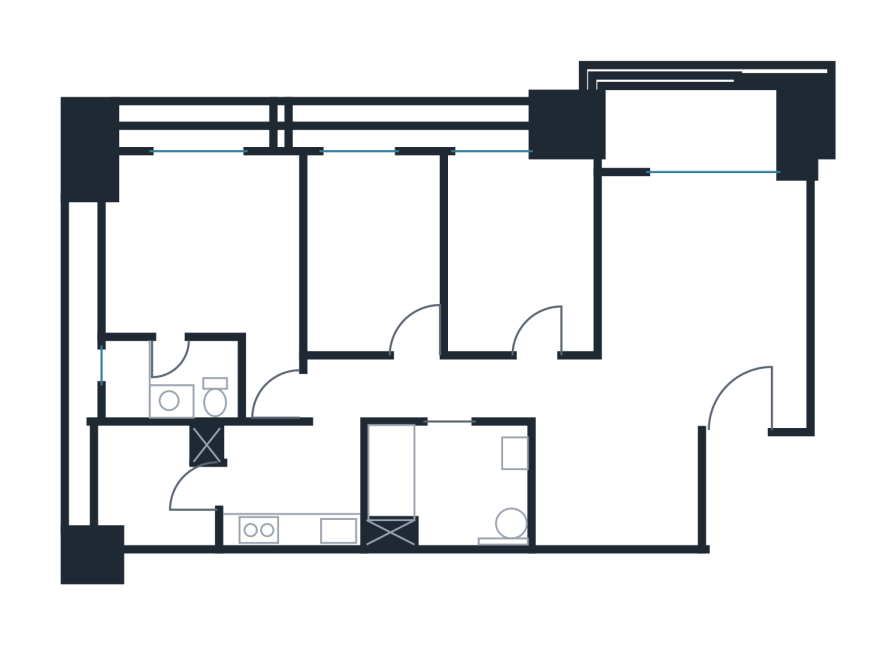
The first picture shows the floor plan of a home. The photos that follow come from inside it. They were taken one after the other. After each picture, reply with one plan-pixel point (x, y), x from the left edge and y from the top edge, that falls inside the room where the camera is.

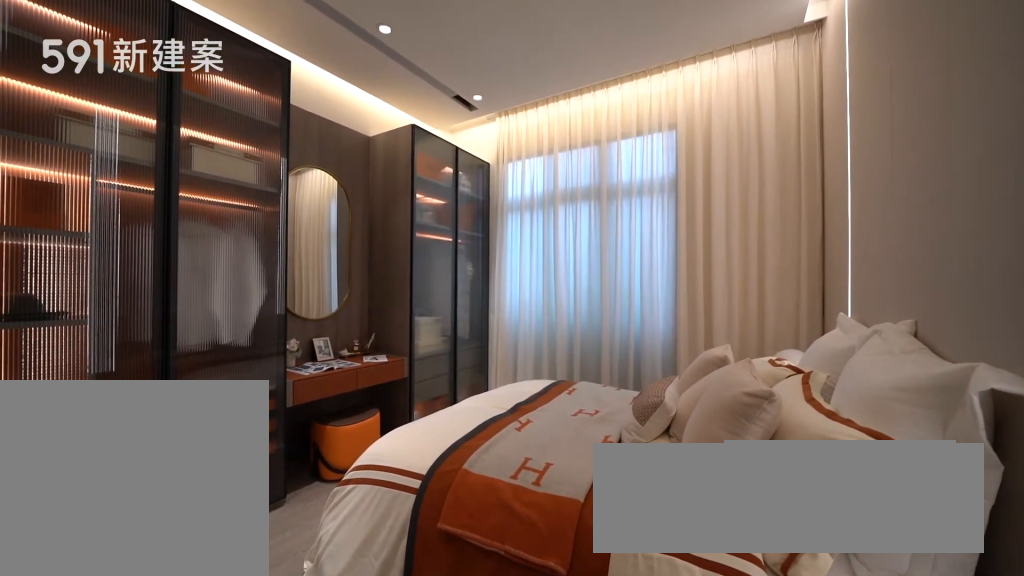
(212, 258)
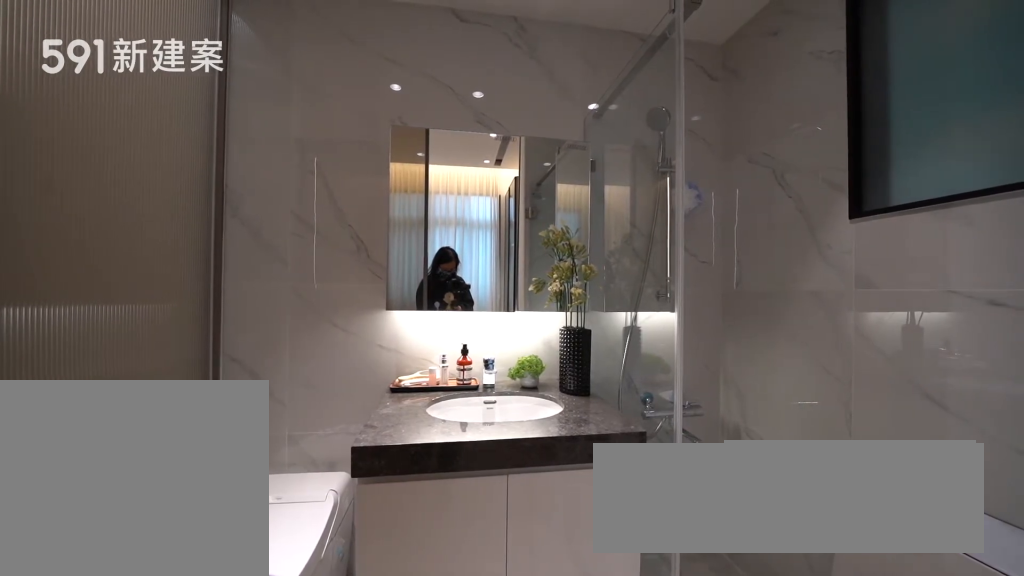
(172, 381)
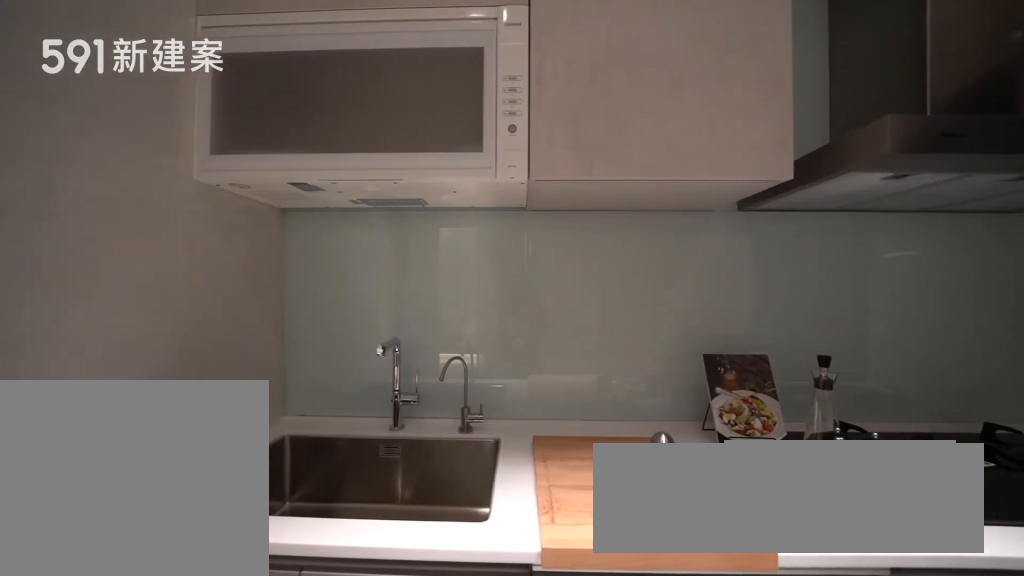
(287, 489)
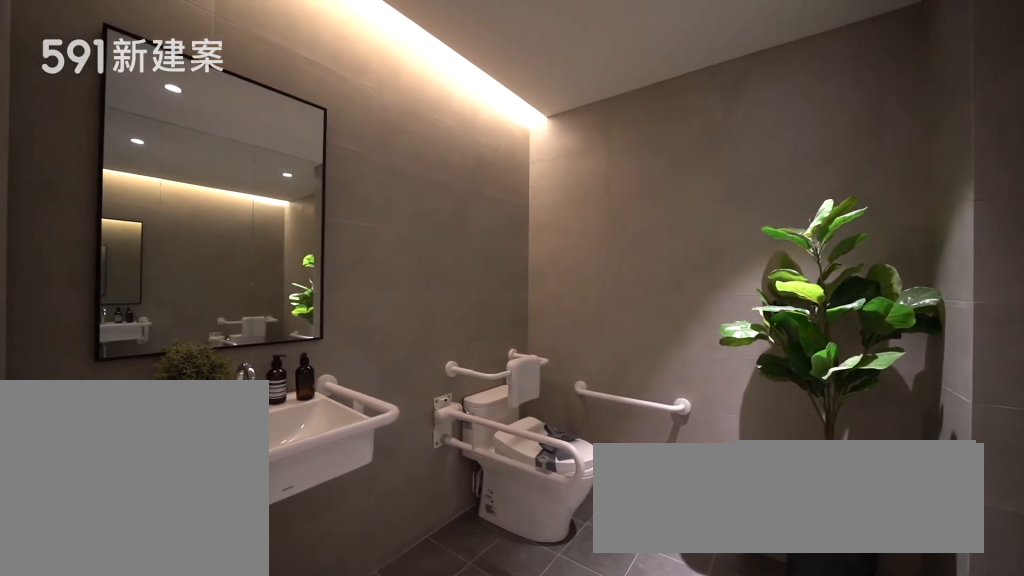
(447, 488)
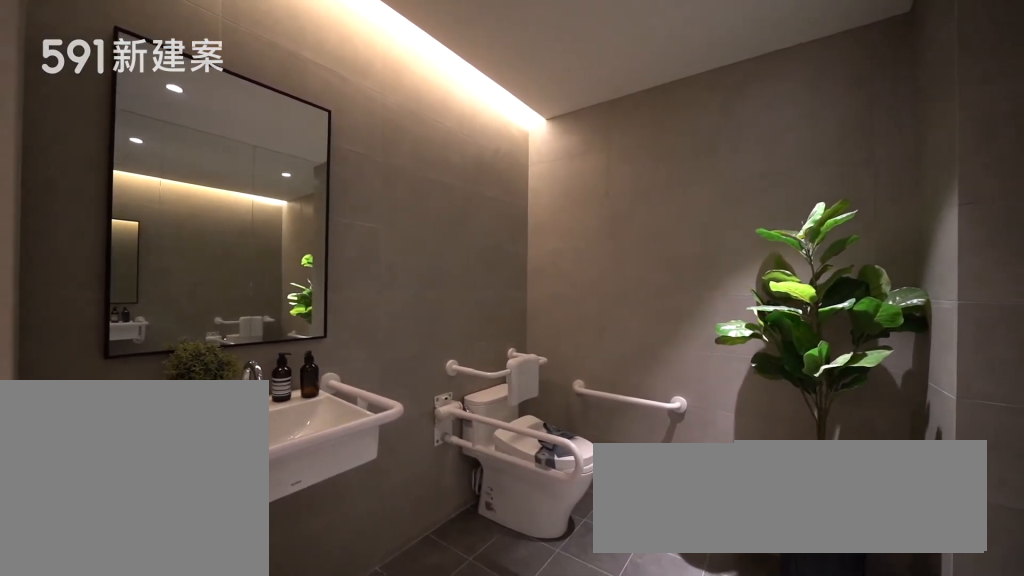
(447, 488)
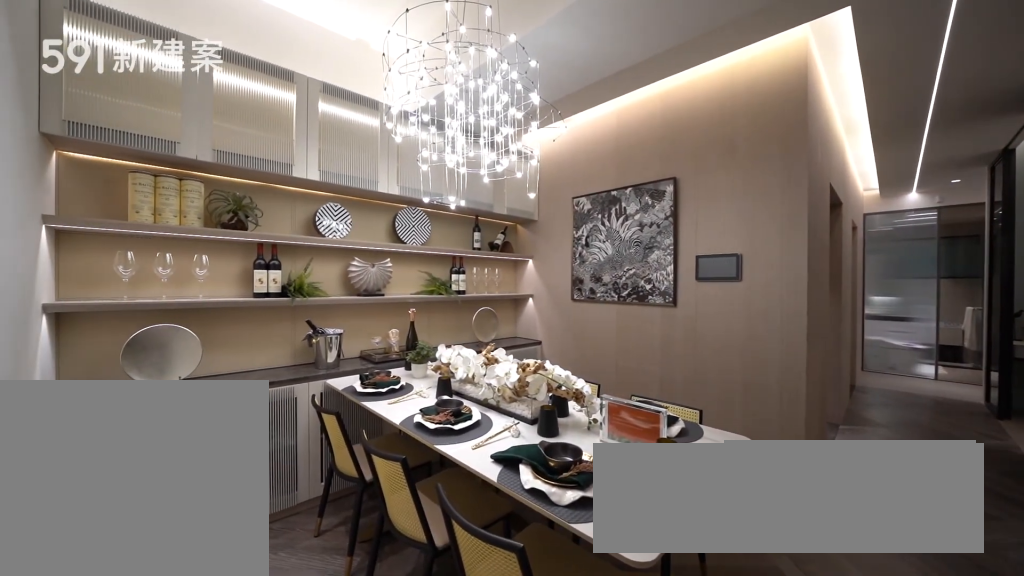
(615, 456)
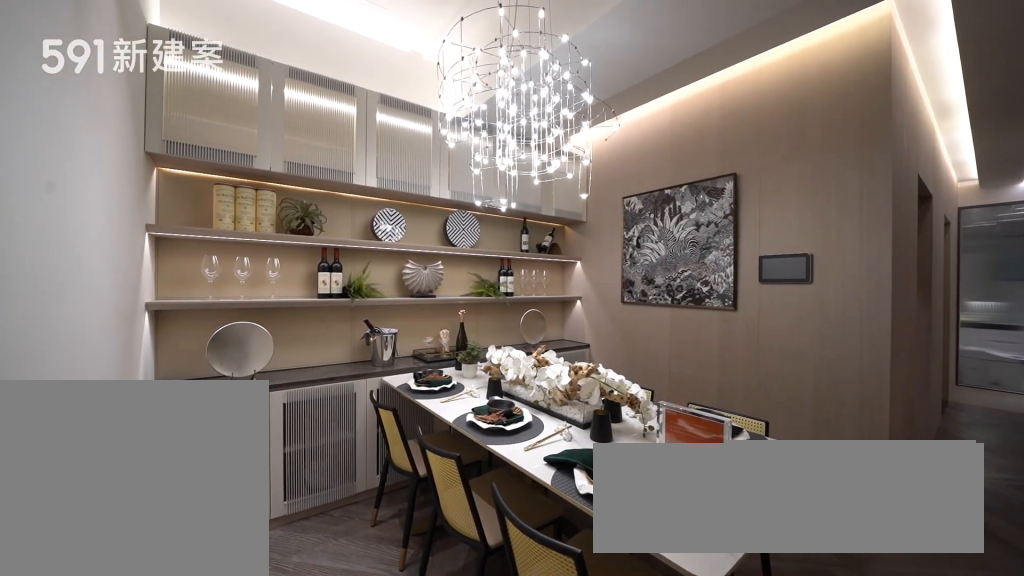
(615, 456)
